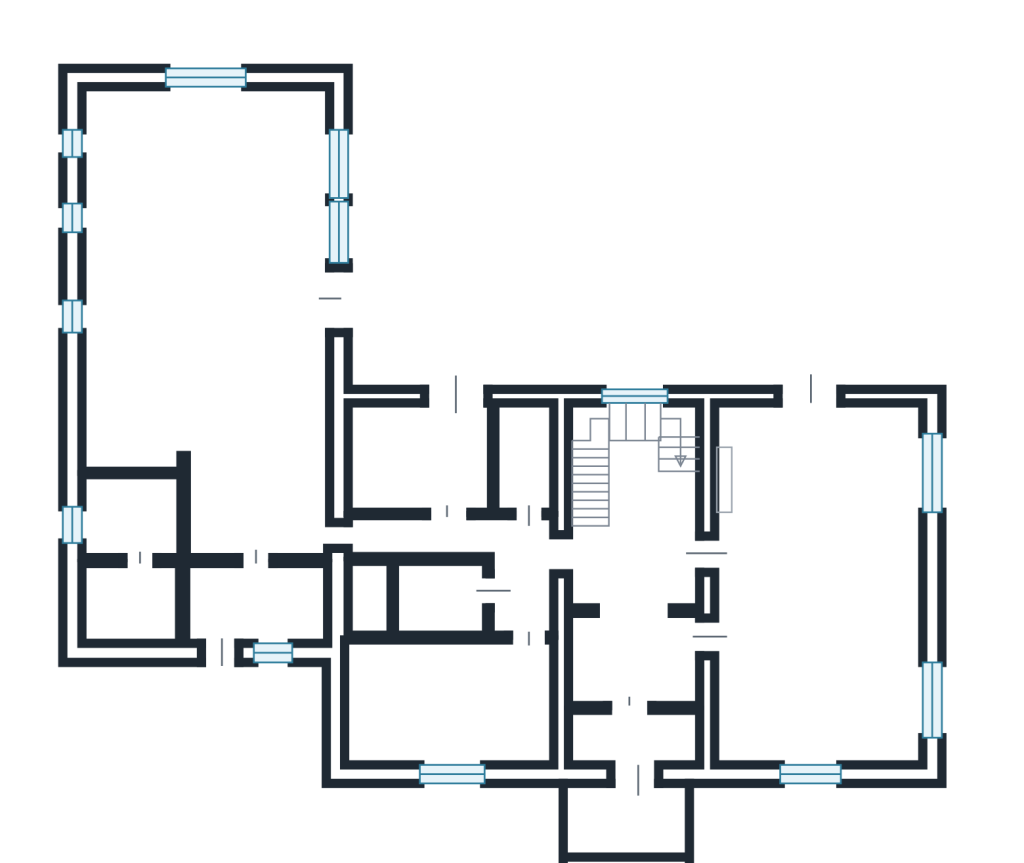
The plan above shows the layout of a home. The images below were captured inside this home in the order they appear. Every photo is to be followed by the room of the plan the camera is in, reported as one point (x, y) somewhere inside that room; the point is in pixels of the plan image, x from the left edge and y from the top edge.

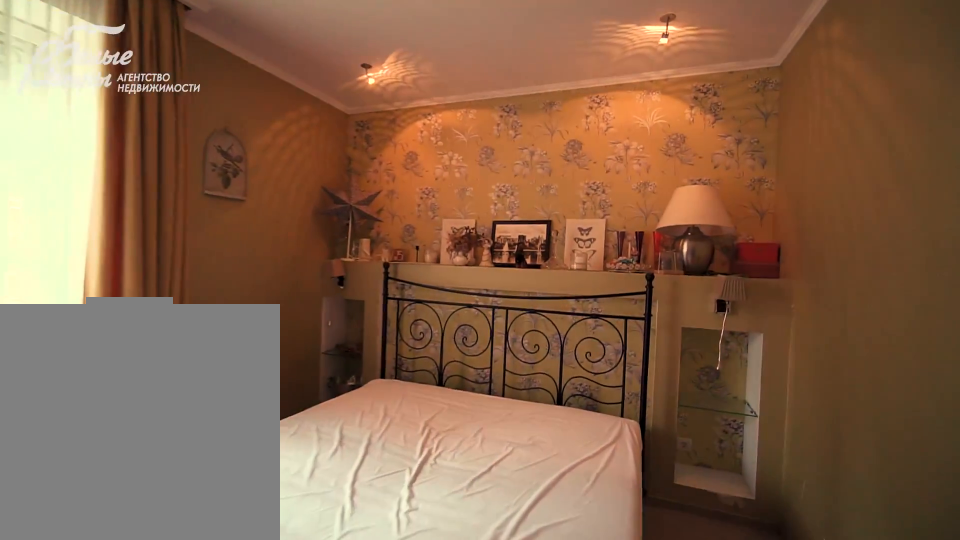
(445, 701)
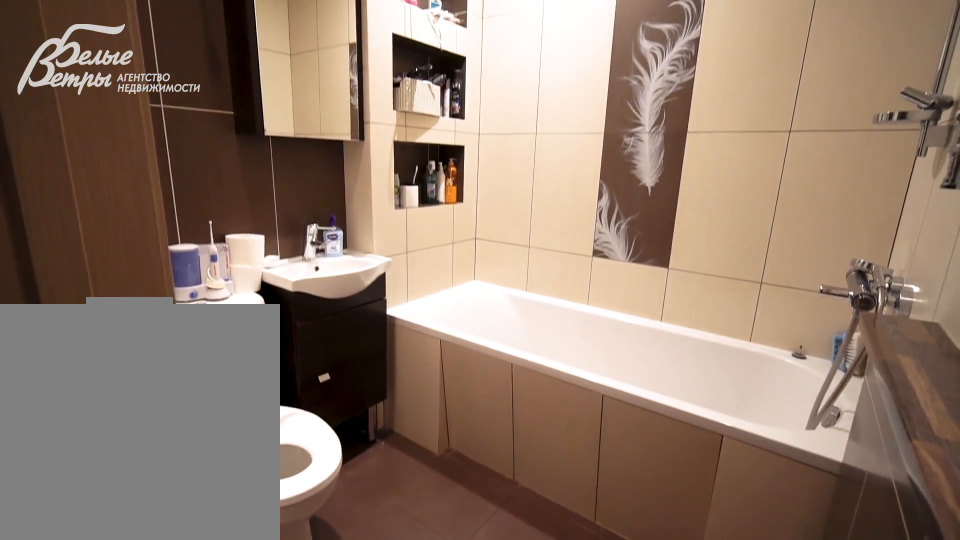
(435, 595)
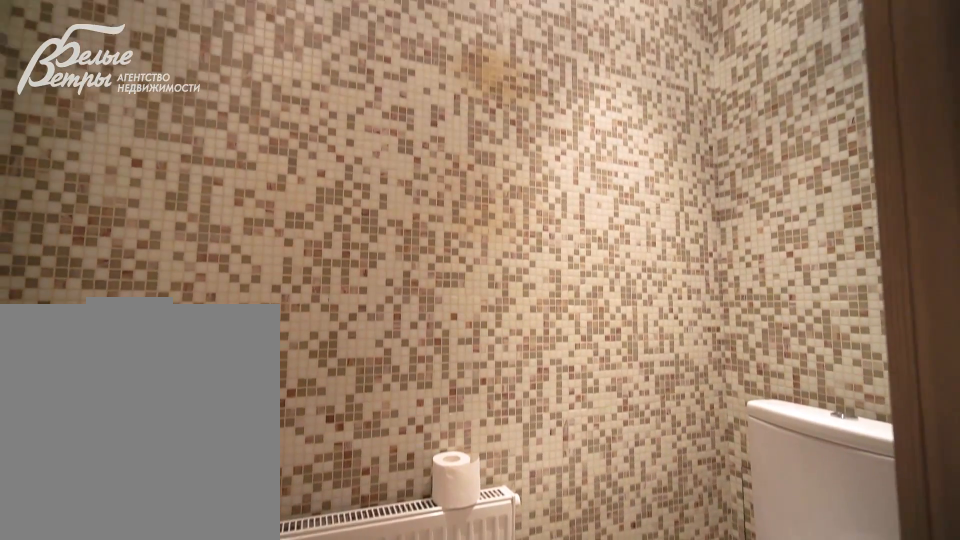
(129, 513)
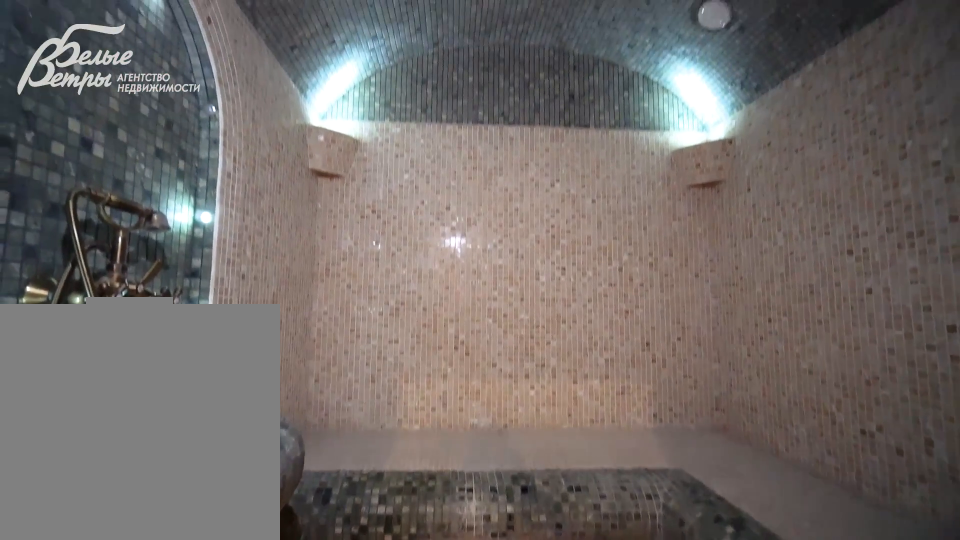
(127, 602)
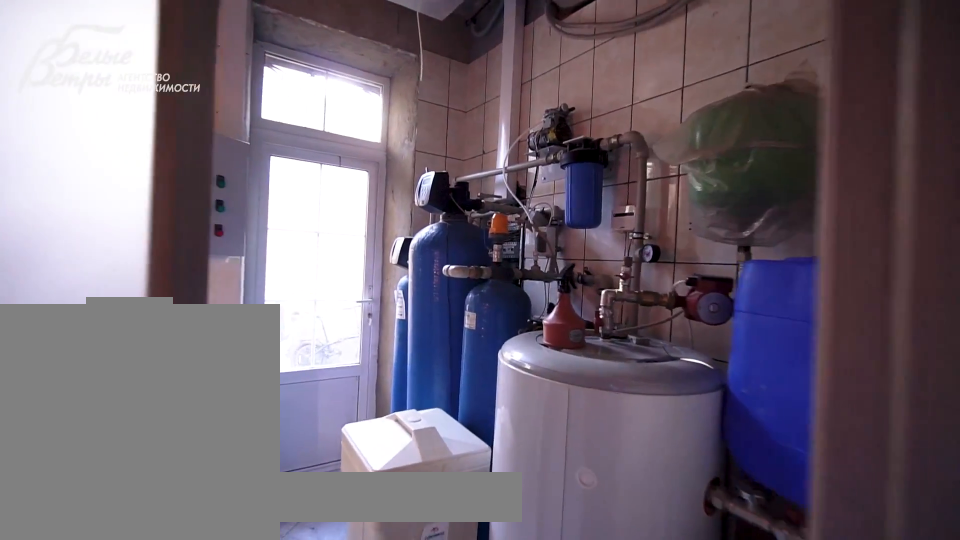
(253, 598)
